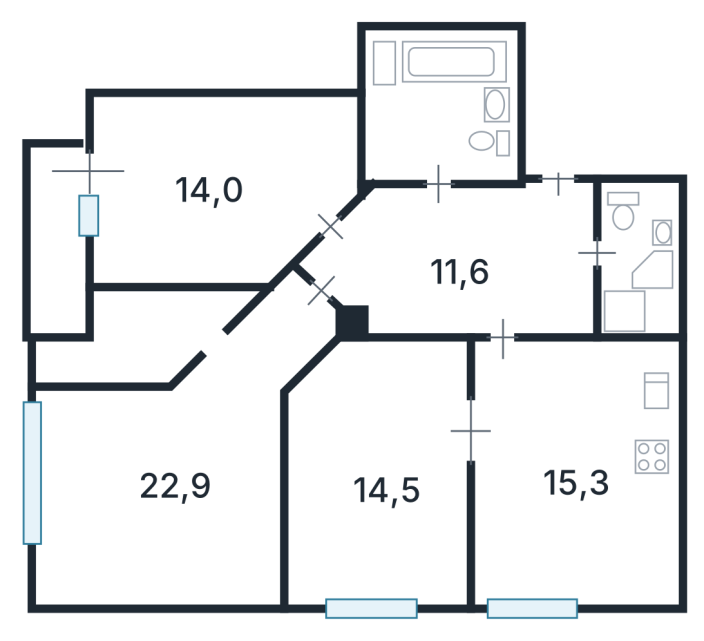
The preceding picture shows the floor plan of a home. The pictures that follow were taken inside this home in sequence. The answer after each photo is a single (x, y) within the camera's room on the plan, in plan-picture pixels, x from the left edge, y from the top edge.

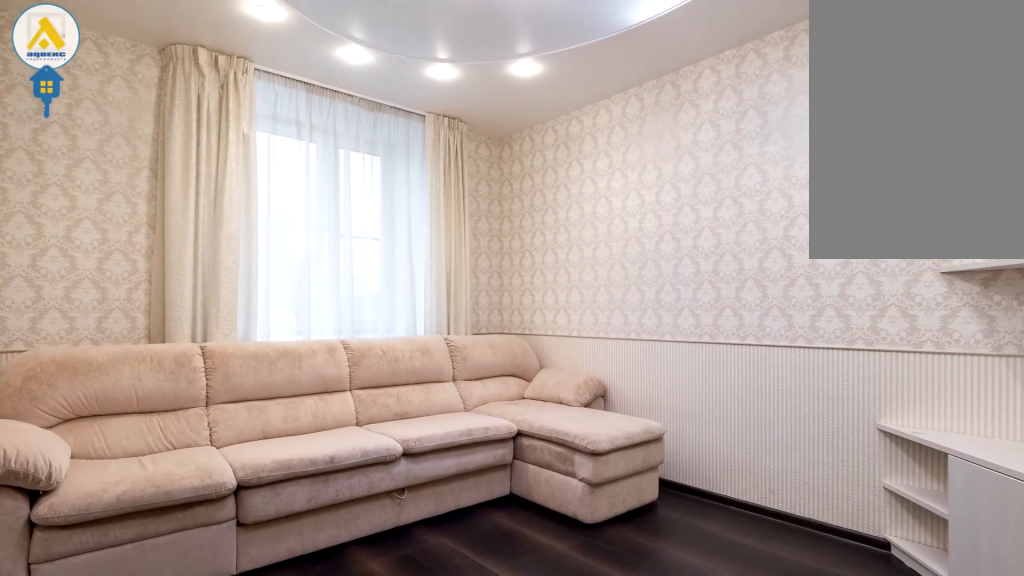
(383, 496)
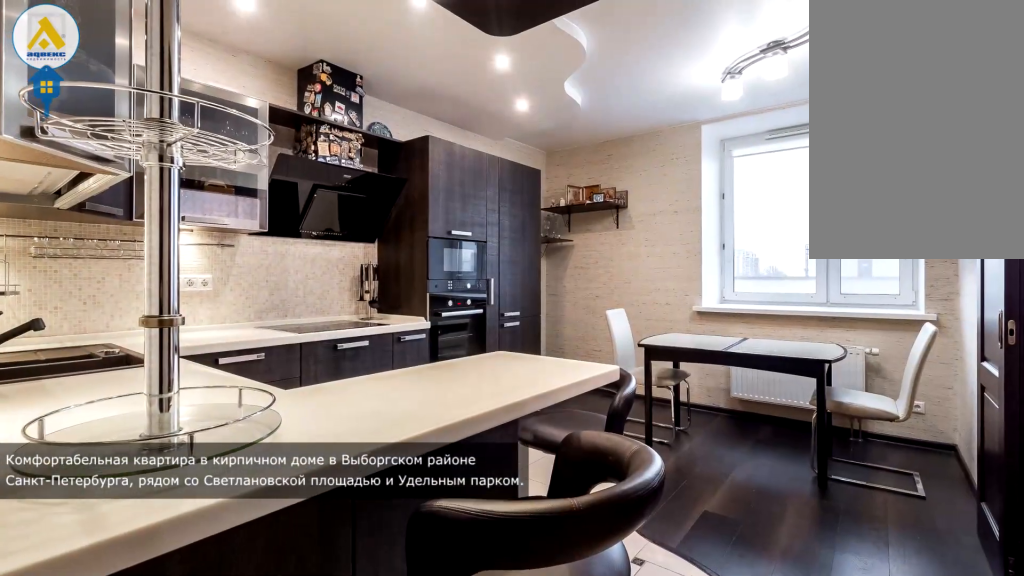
(502, 479)
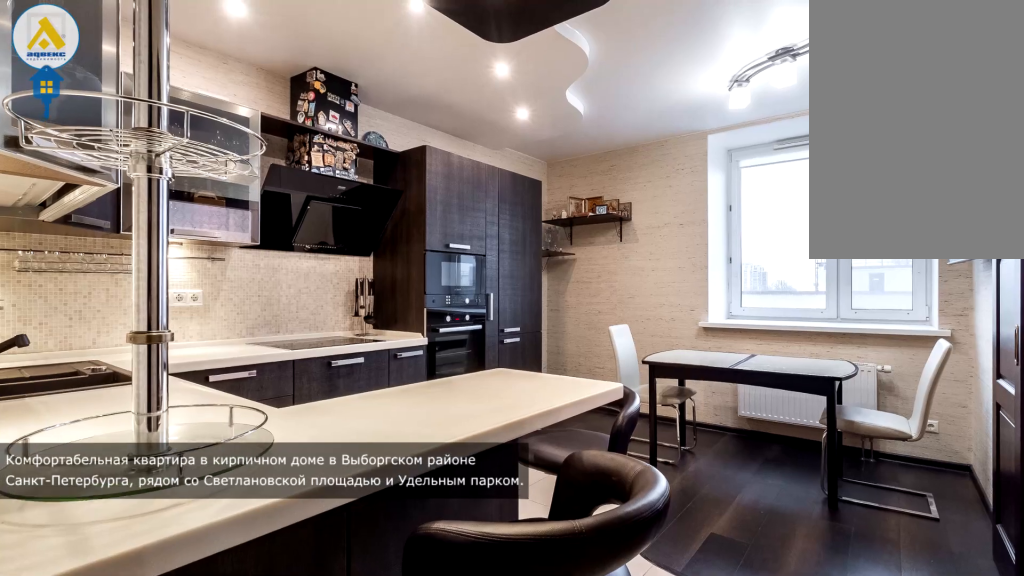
(555, 466)
